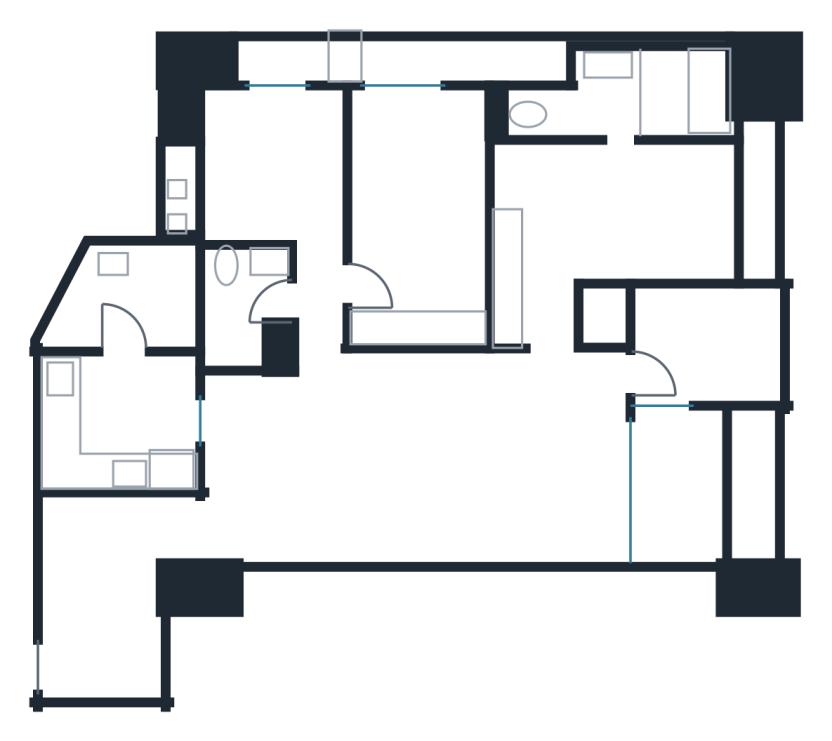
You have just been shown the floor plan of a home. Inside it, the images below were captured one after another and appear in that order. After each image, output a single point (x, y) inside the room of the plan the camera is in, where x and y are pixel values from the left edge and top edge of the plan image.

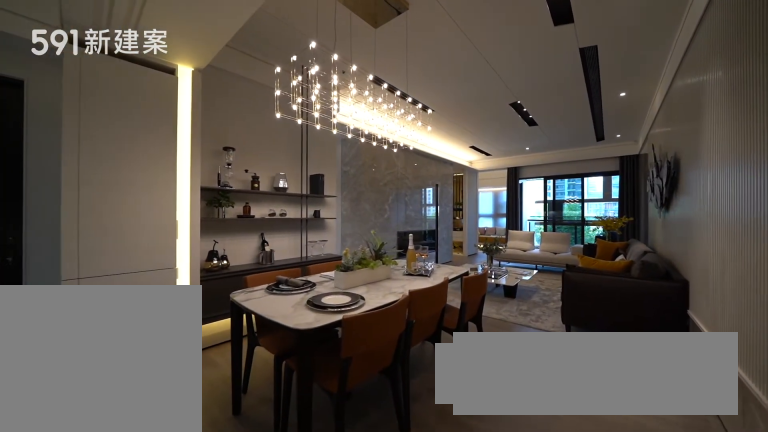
(292, 465)
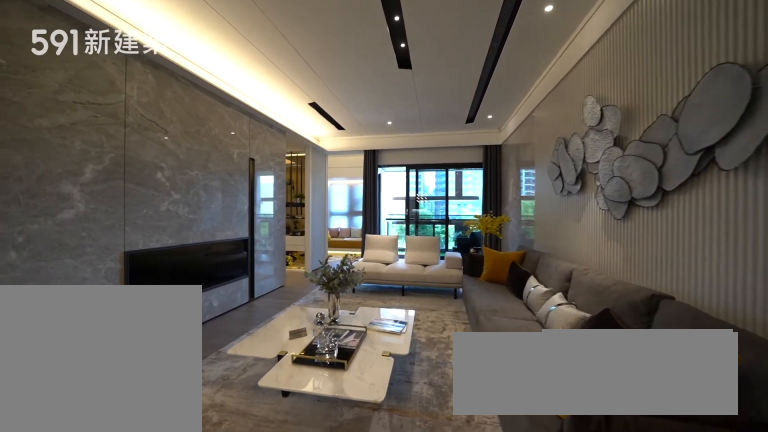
(496, 458)
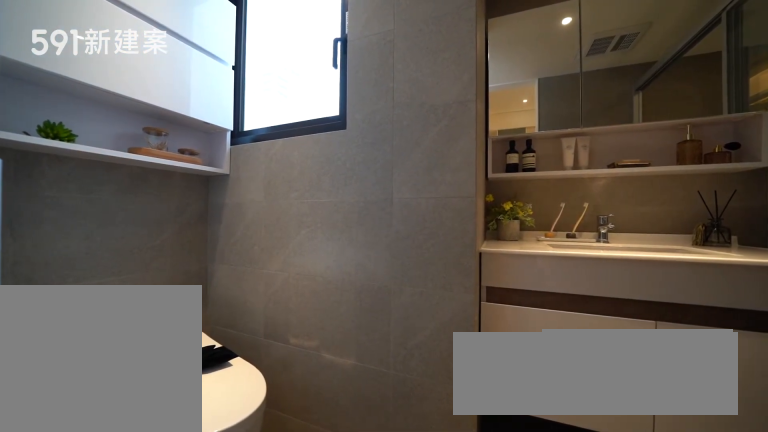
(624, 93)
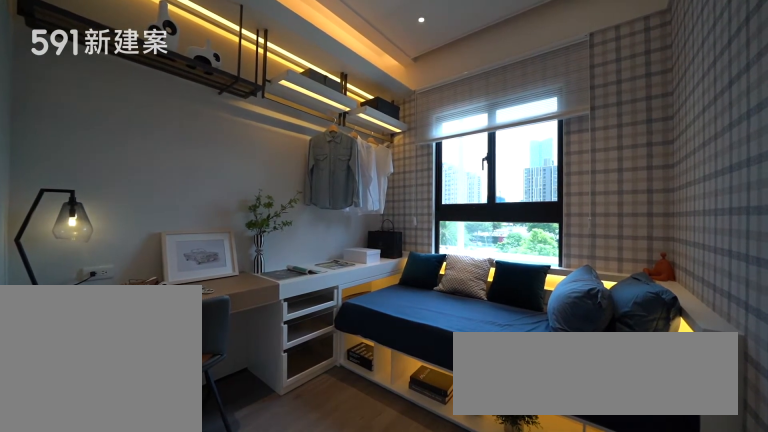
(276, 165)
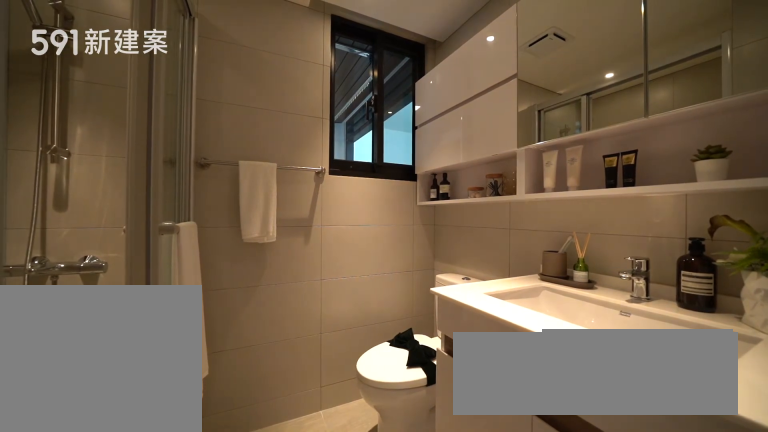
(245, 305)
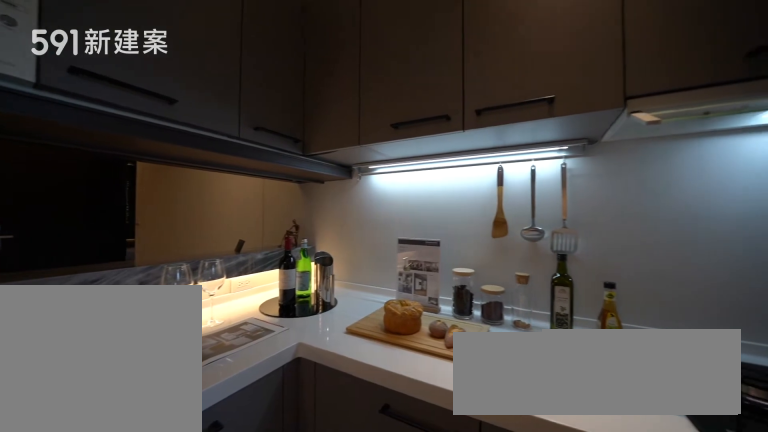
(121, 422)
